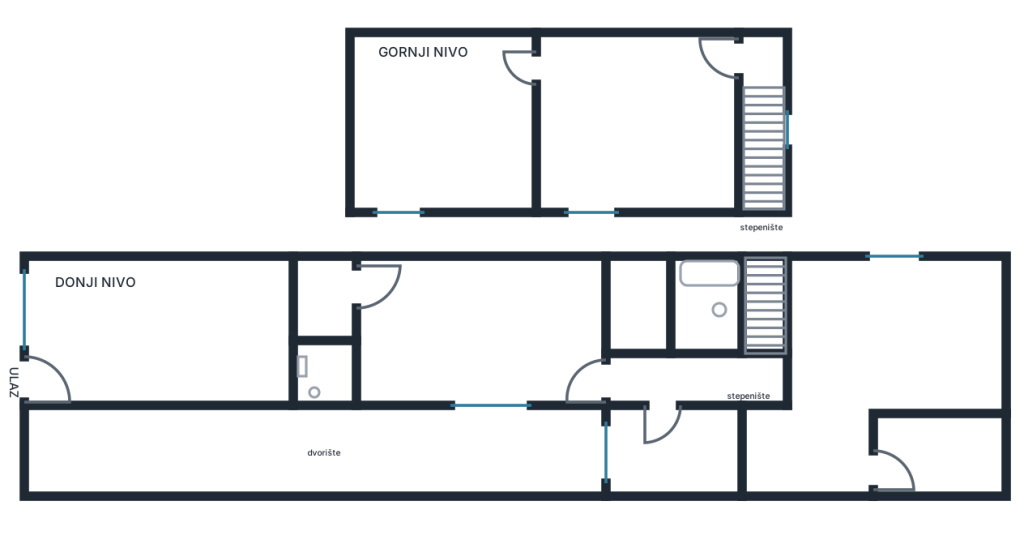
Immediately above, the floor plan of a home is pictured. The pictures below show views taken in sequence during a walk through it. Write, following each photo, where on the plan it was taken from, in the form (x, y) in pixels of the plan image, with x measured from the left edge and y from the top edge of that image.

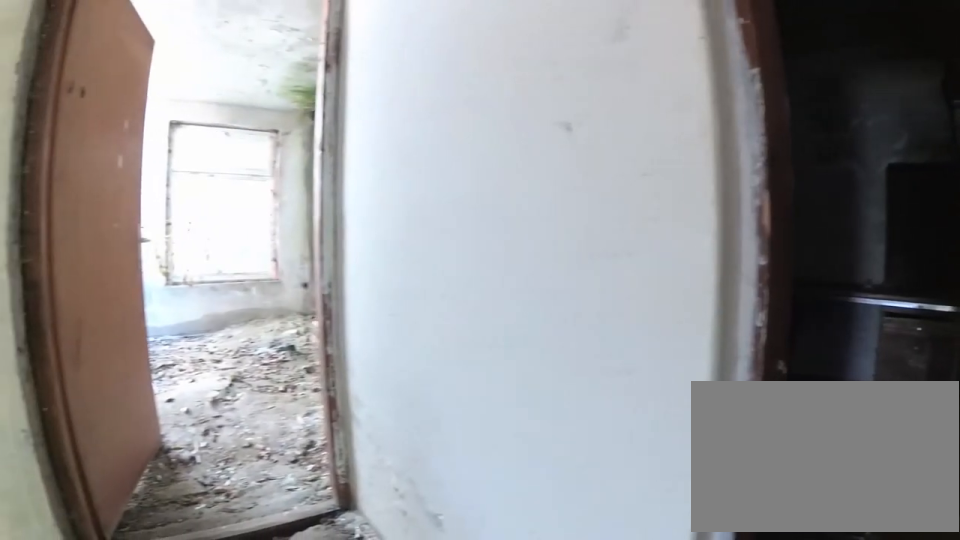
(850, 470)
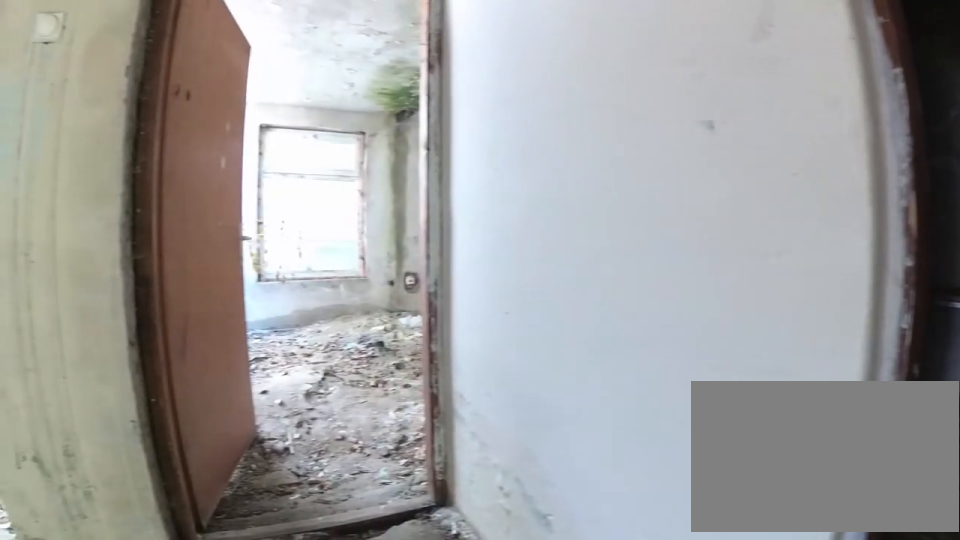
(844, 471)
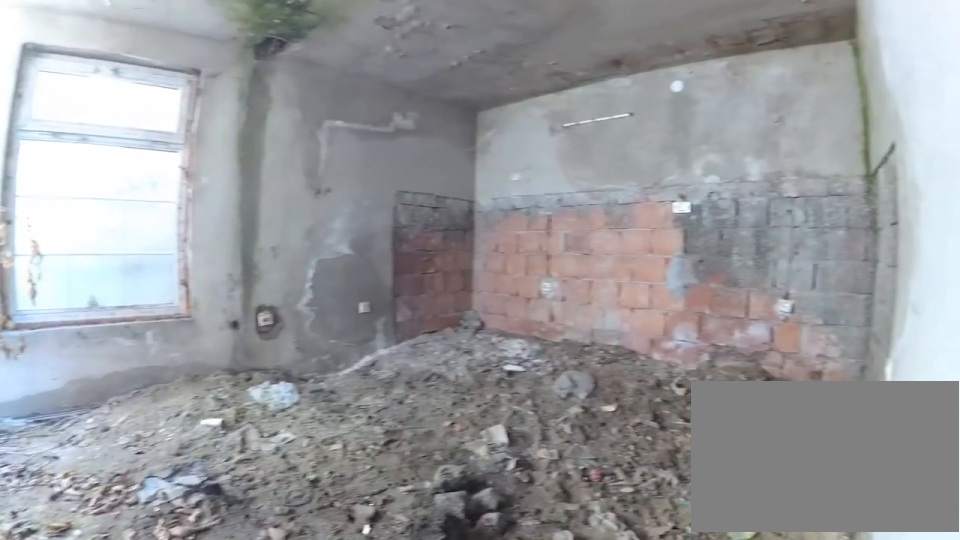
(819, 418)
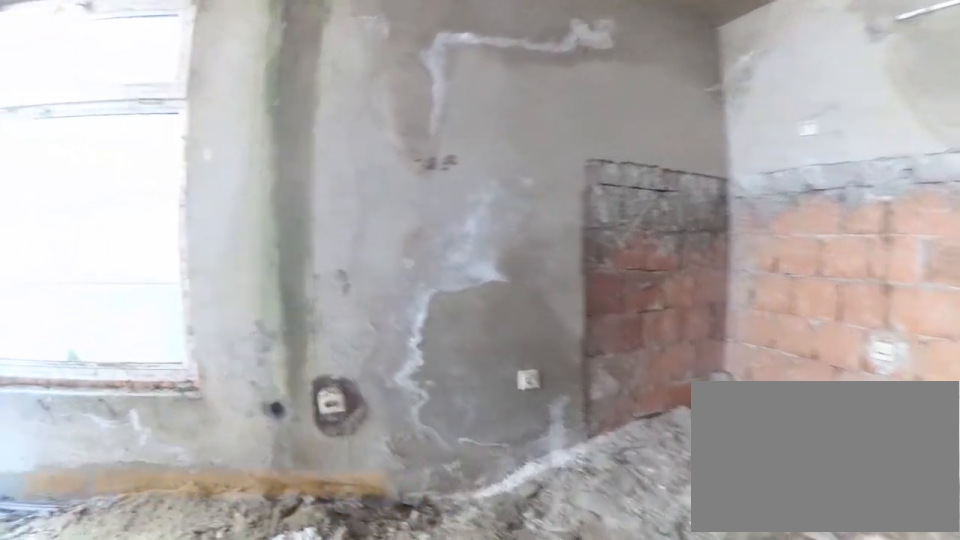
(884, 363)
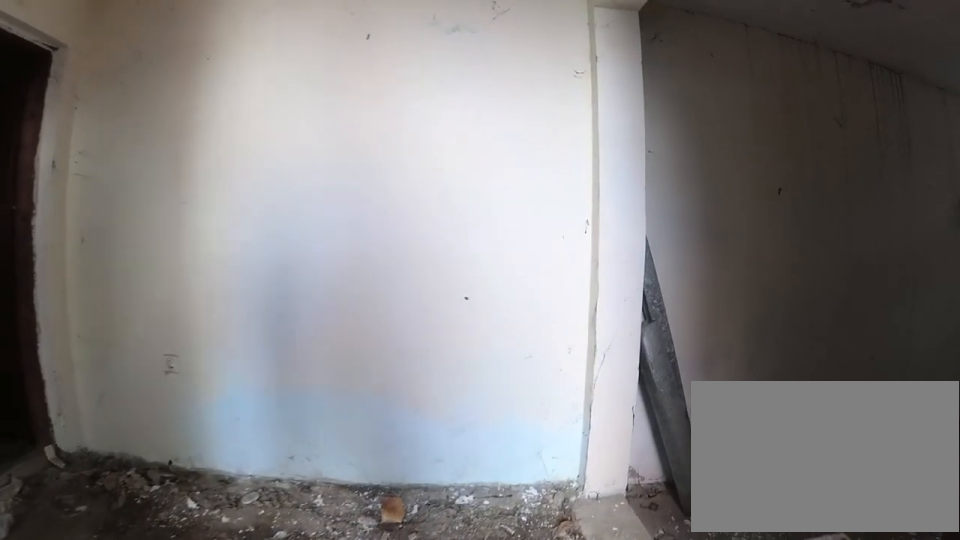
(846, 378)
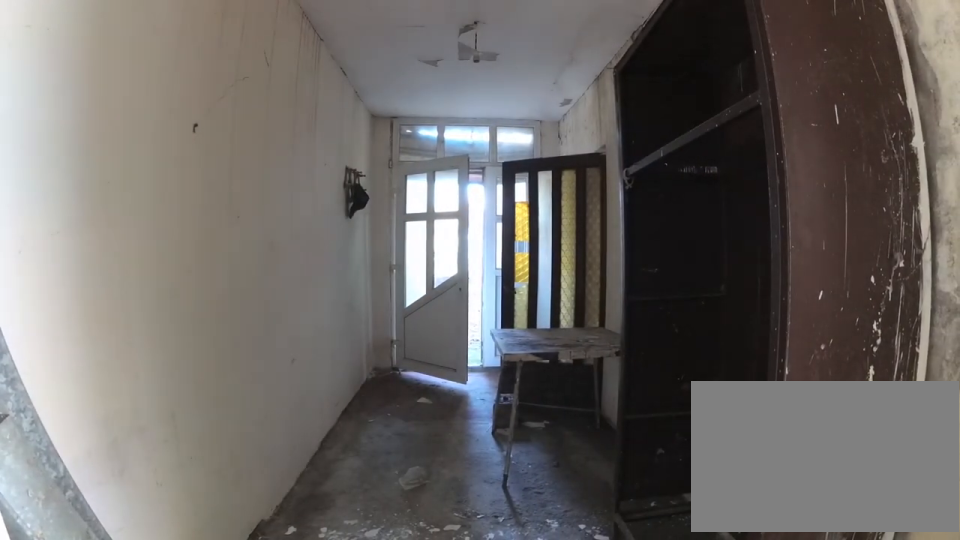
(839, 451)
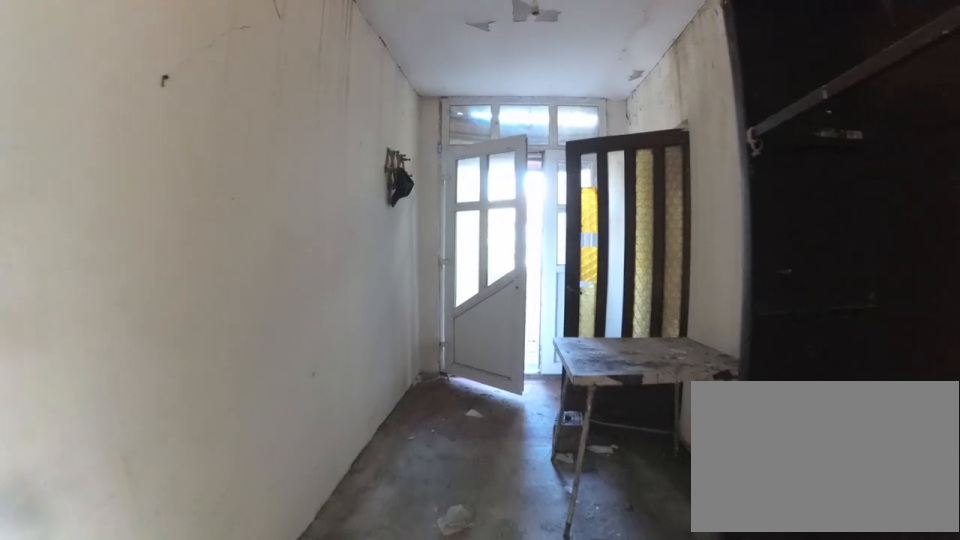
(811, 455)
